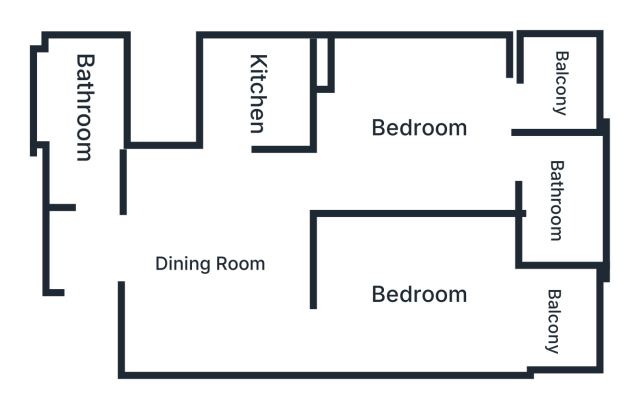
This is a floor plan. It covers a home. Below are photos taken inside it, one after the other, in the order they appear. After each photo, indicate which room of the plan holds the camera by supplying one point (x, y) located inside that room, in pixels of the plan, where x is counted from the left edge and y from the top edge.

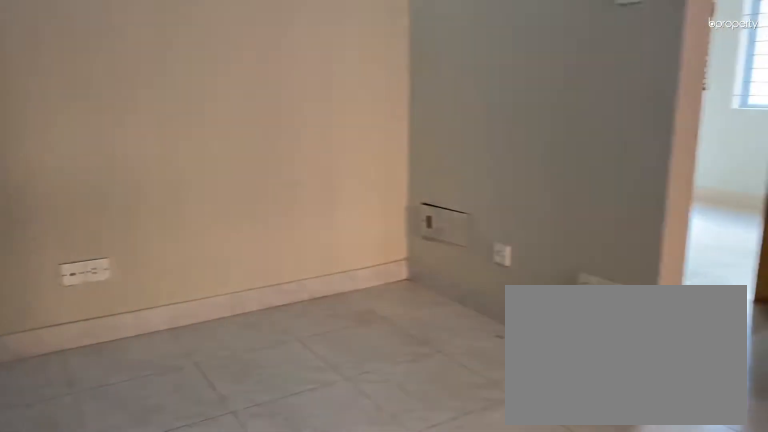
(207, 263)
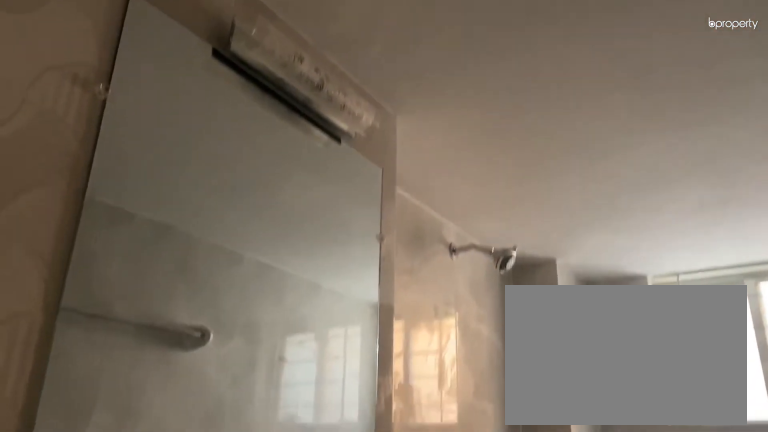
(93, 121)
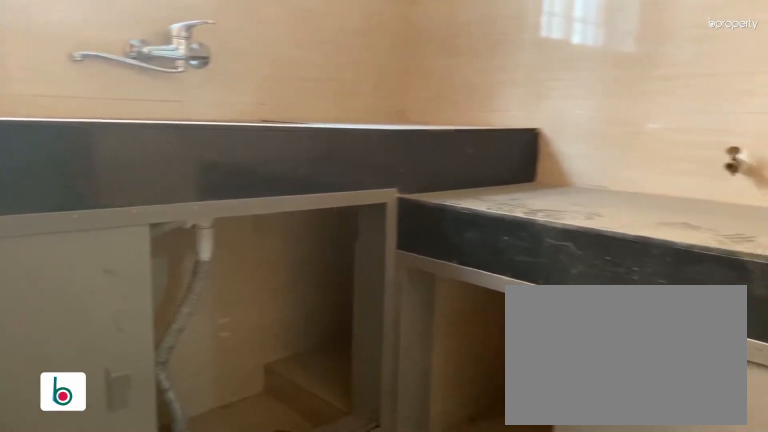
(261, 92)
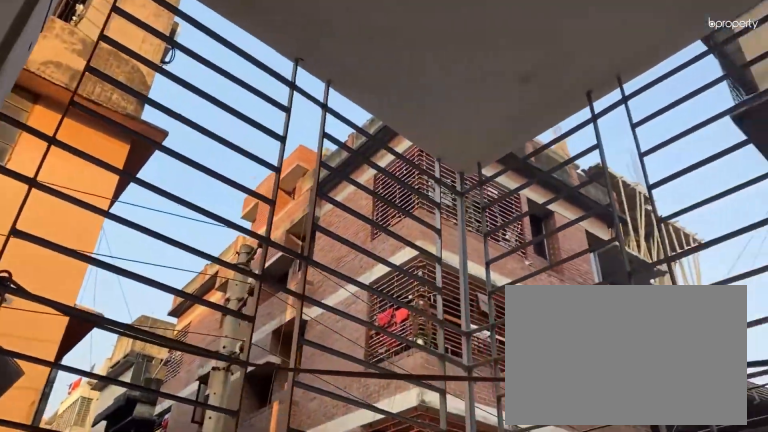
(560, 98)
